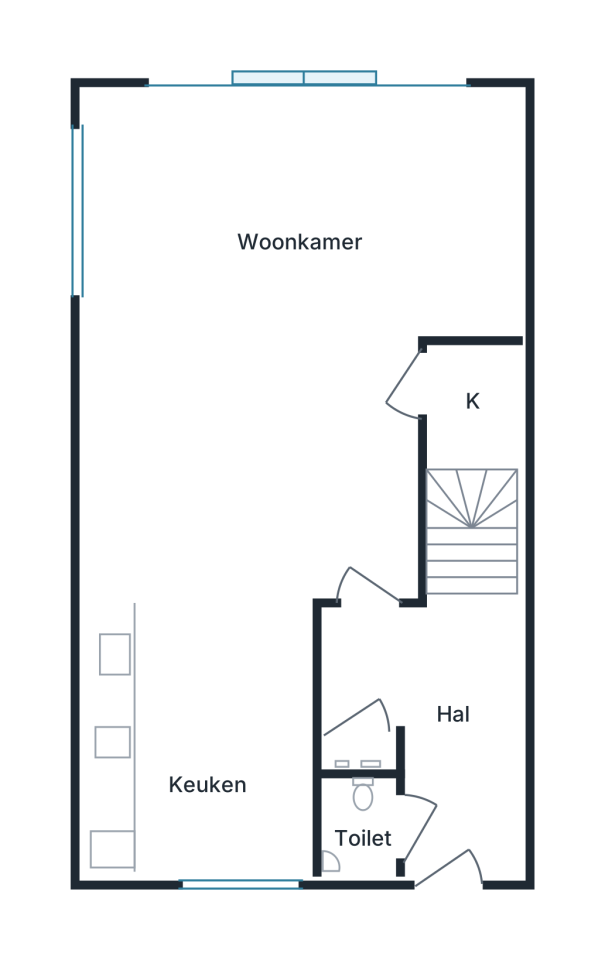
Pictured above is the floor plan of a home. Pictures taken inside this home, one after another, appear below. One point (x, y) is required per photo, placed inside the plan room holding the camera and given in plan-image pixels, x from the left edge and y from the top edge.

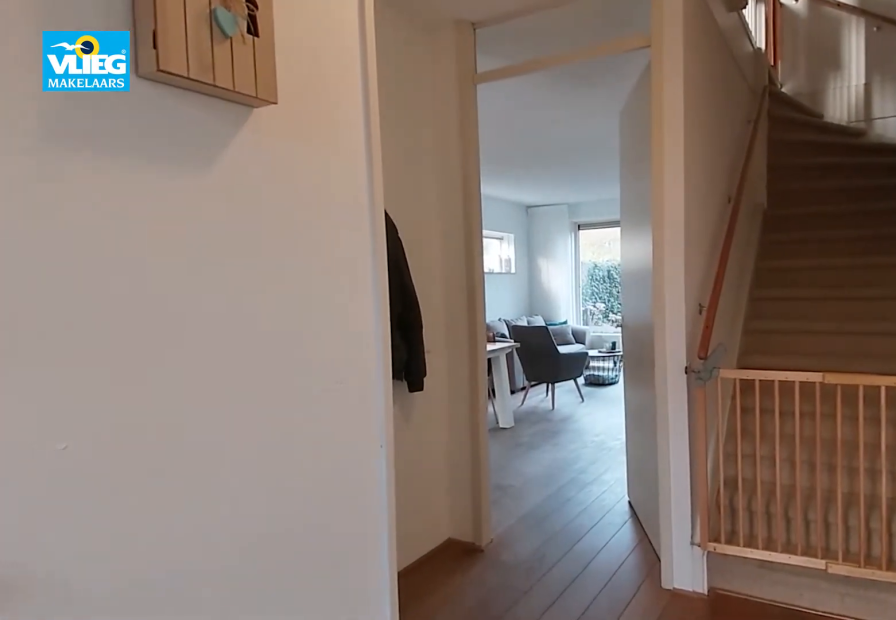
(435, 719)
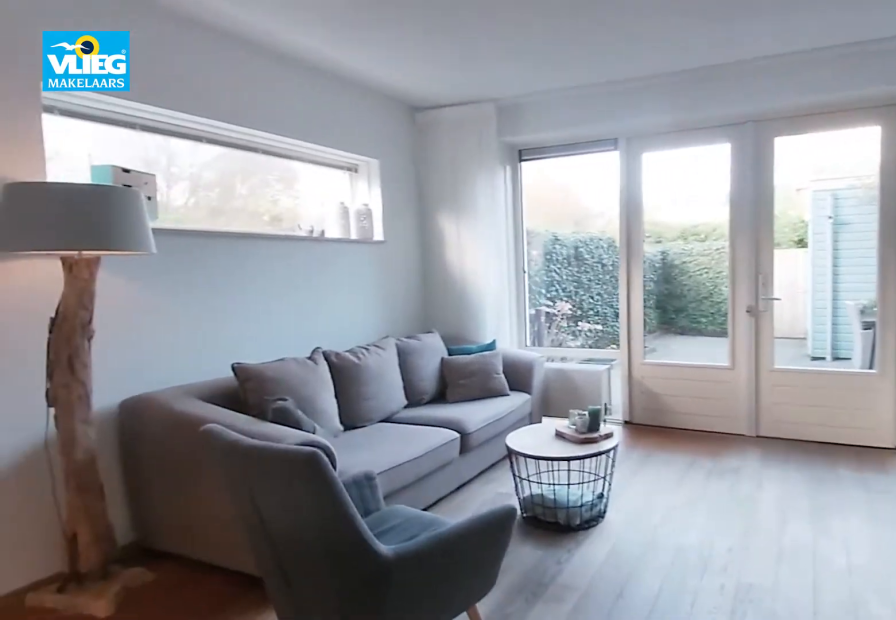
(272, 320)
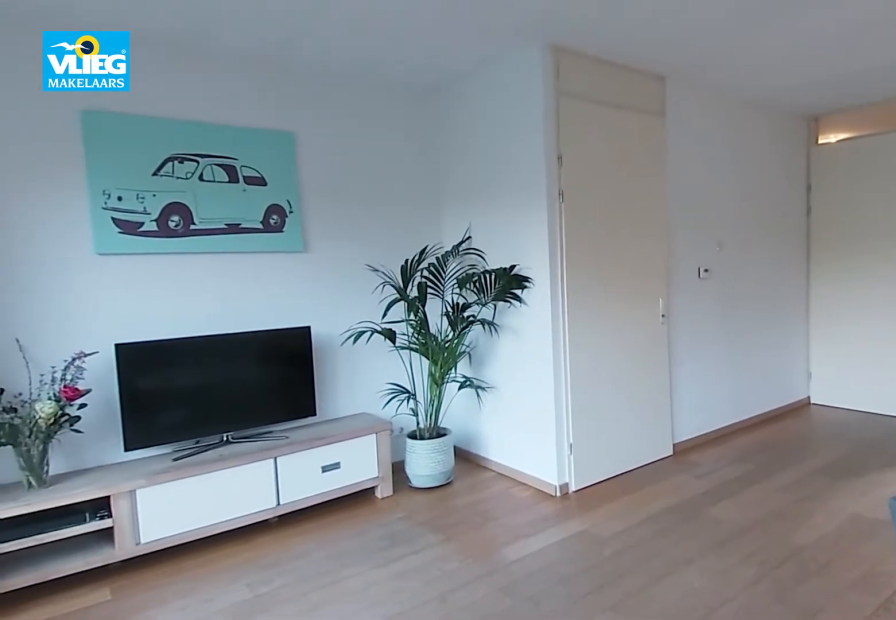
(272, 320)
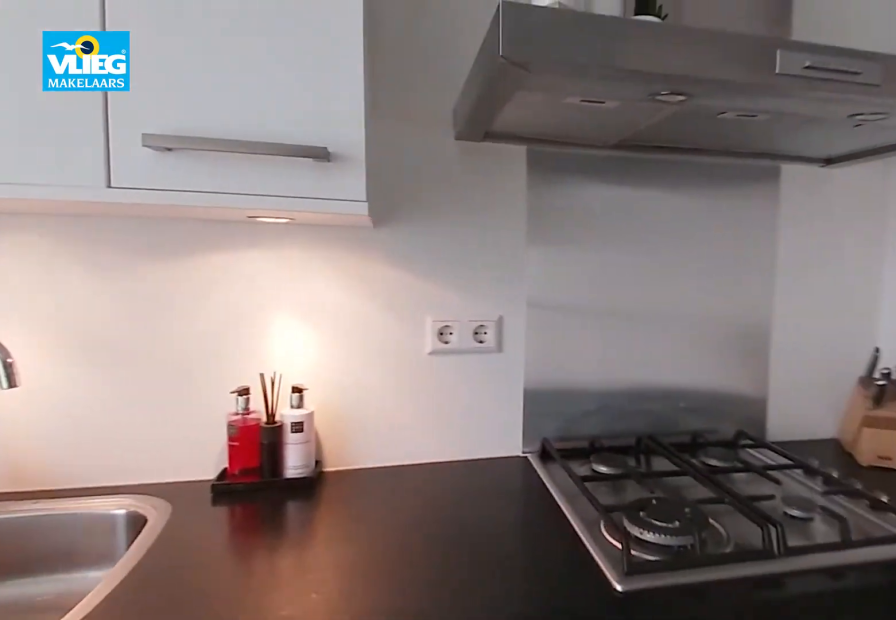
(201, 737)
